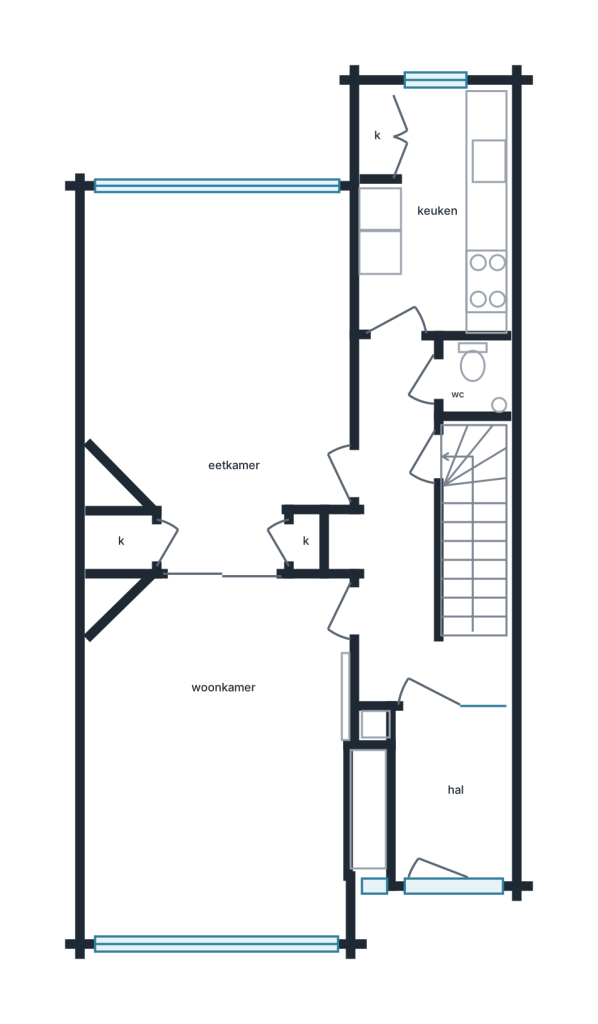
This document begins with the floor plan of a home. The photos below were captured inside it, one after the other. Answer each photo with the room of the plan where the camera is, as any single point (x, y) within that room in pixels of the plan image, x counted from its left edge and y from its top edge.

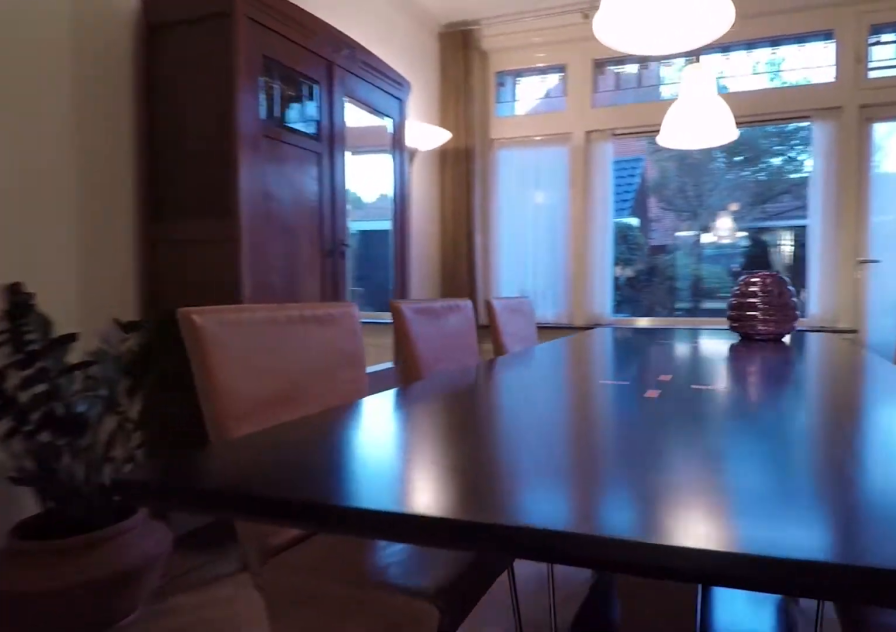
(228, 370)
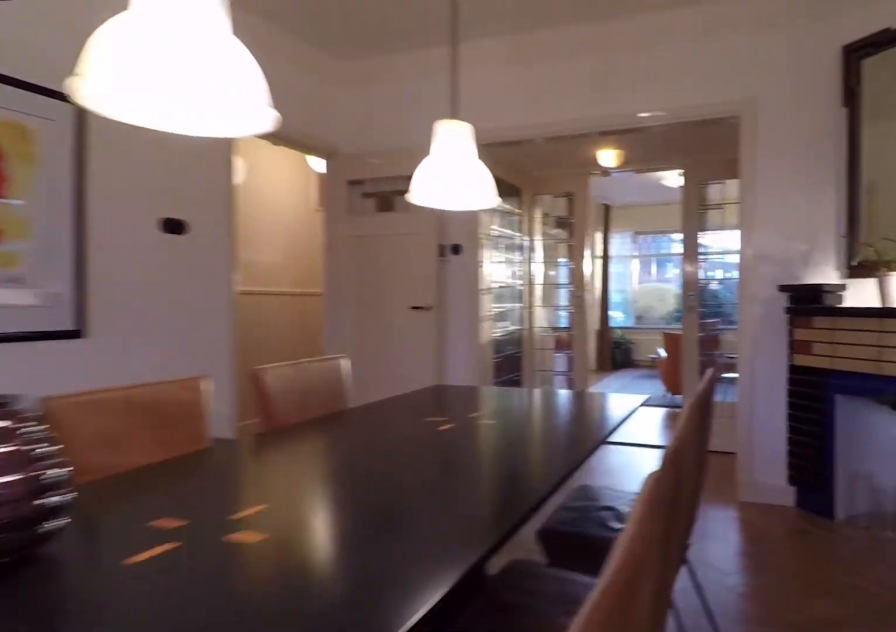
(228, 370)
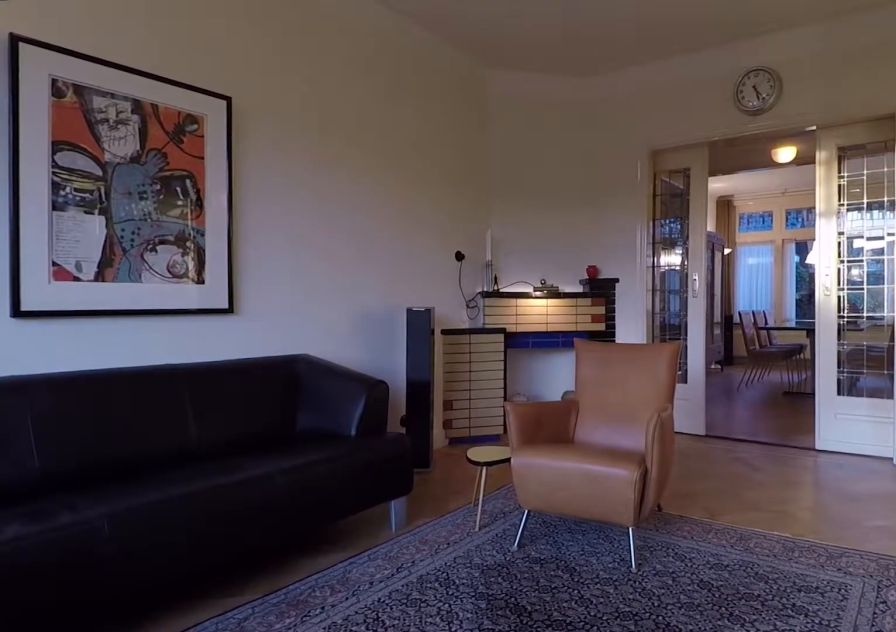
(235, 747)
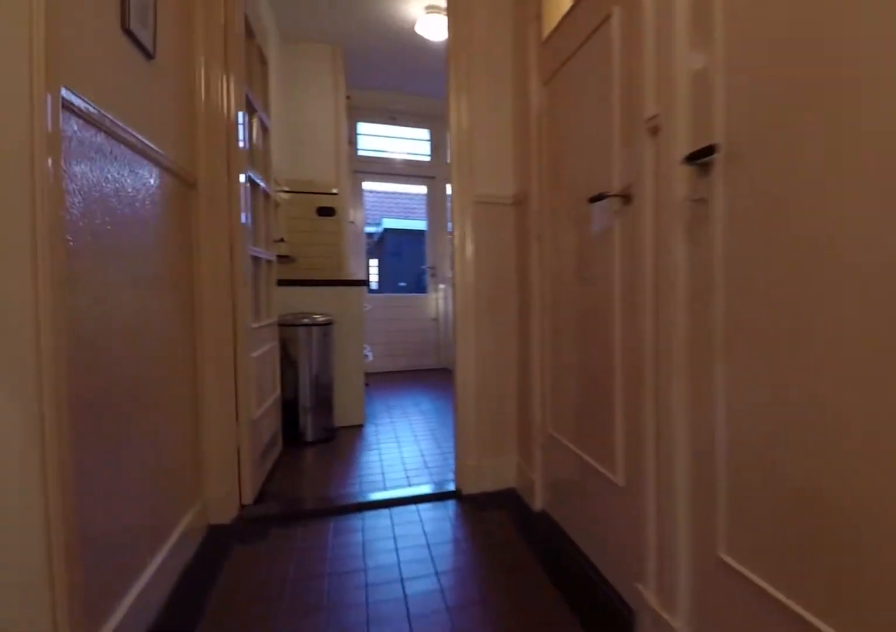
(404, 545)
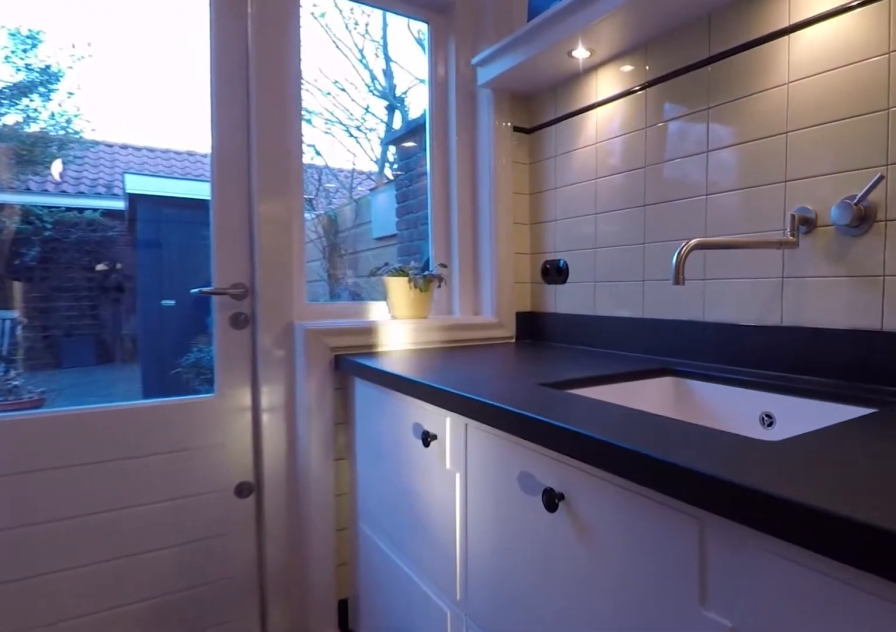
(440, 217)
